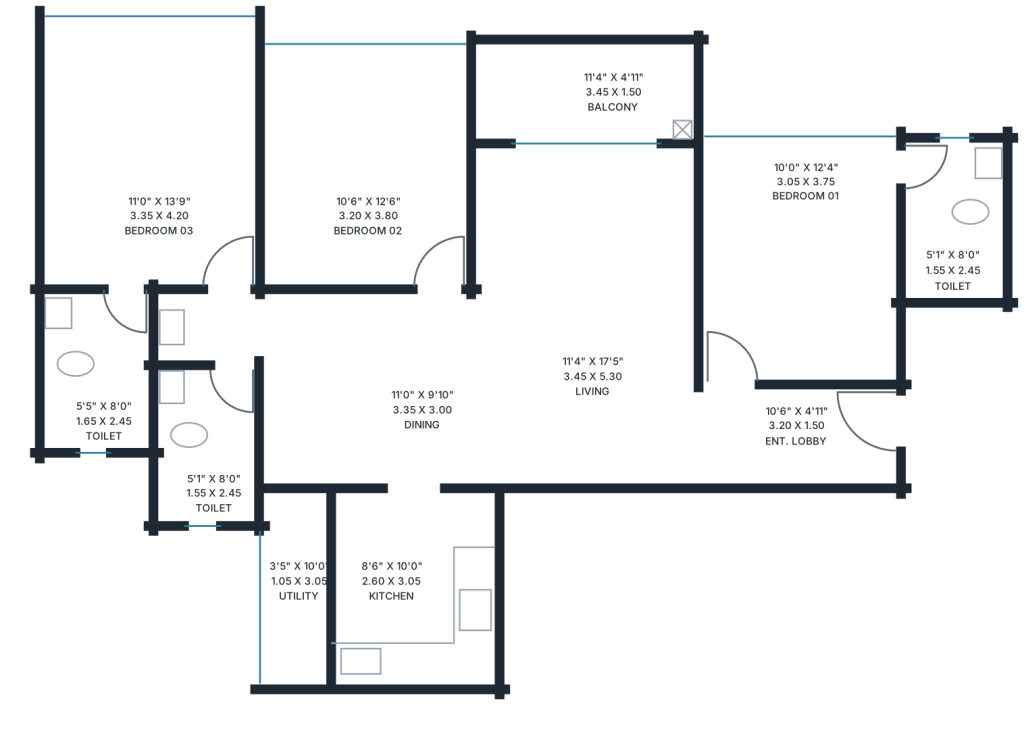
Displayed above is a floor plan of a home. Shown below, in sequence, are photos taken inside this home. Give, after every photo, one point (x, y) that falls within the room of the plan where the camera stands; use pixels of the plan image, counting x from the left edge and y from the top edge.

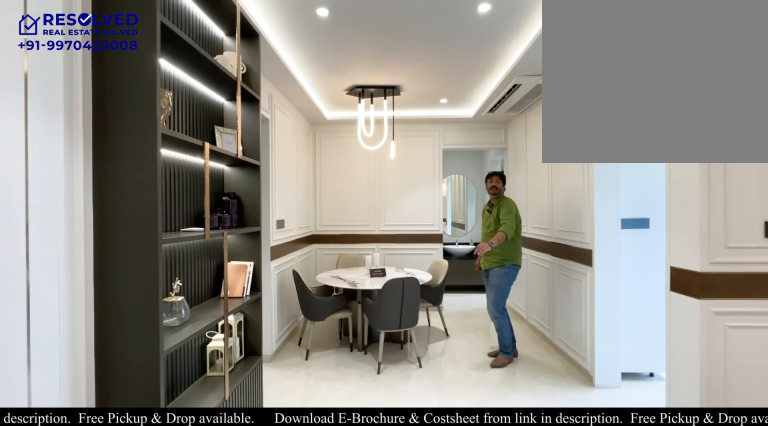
(371, 389)
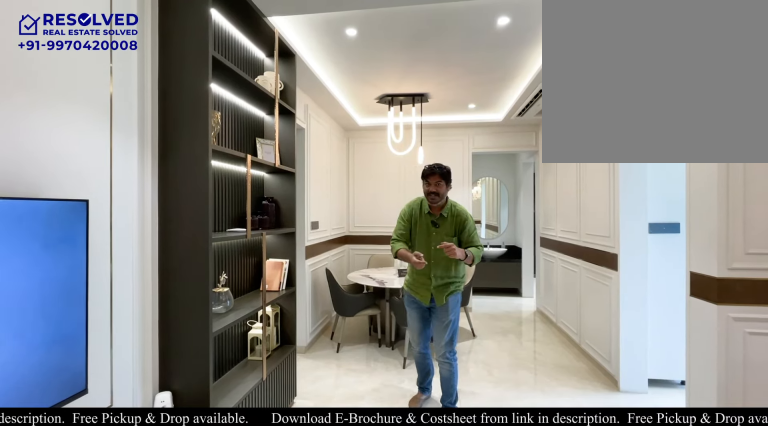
(371, 389)
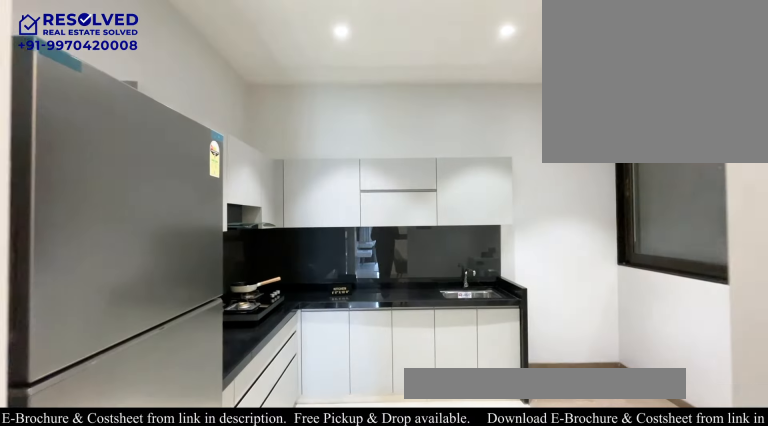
(414, 587)
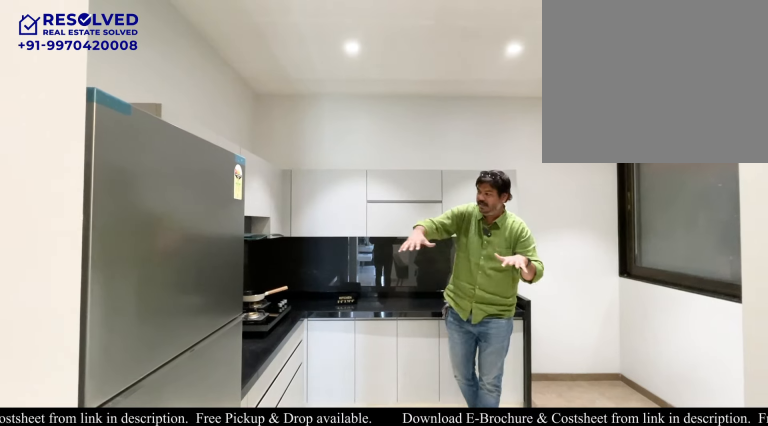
(414, 587)
